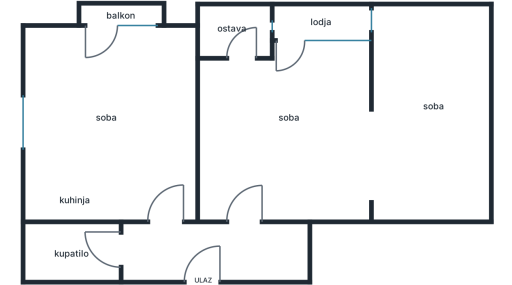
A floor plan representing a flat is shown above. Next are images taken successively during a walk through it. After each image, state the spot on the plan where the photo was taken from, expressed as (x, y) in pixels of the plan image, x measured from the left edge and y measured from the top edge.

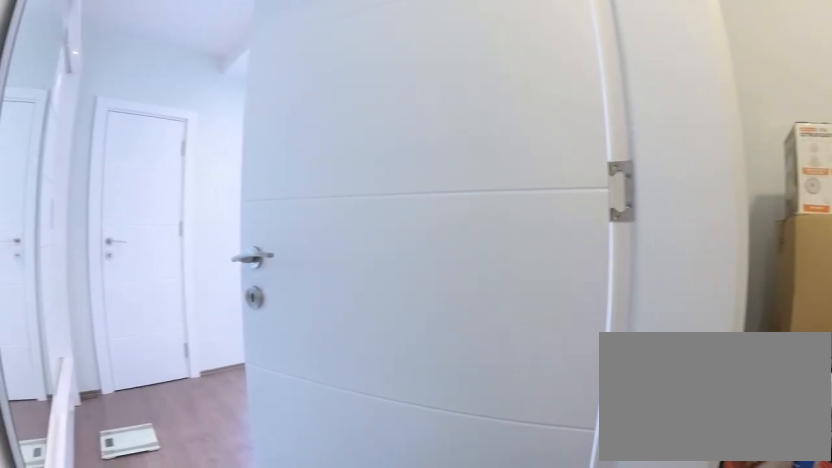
(237, 251)
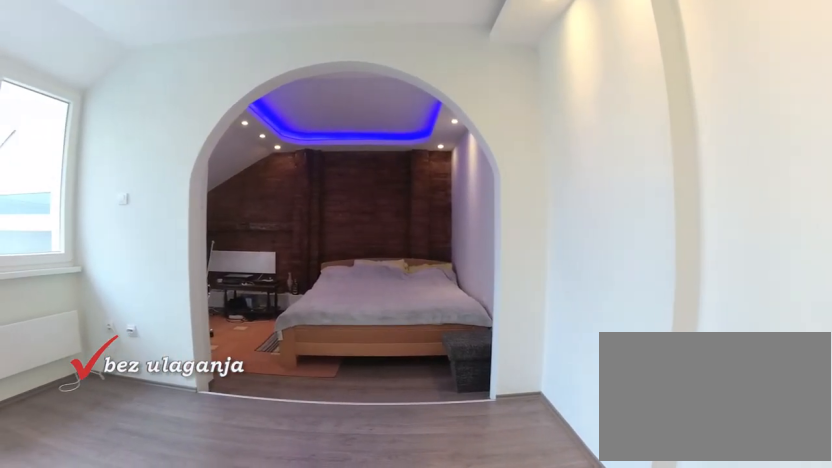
(280, 150)
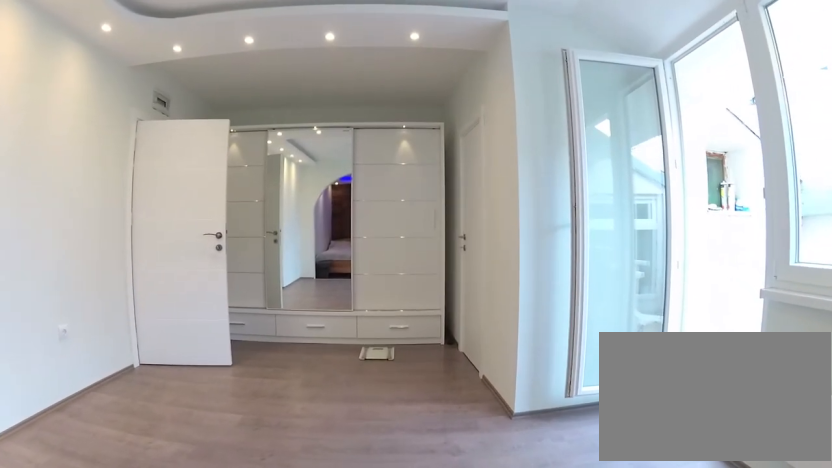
(362, 109)
